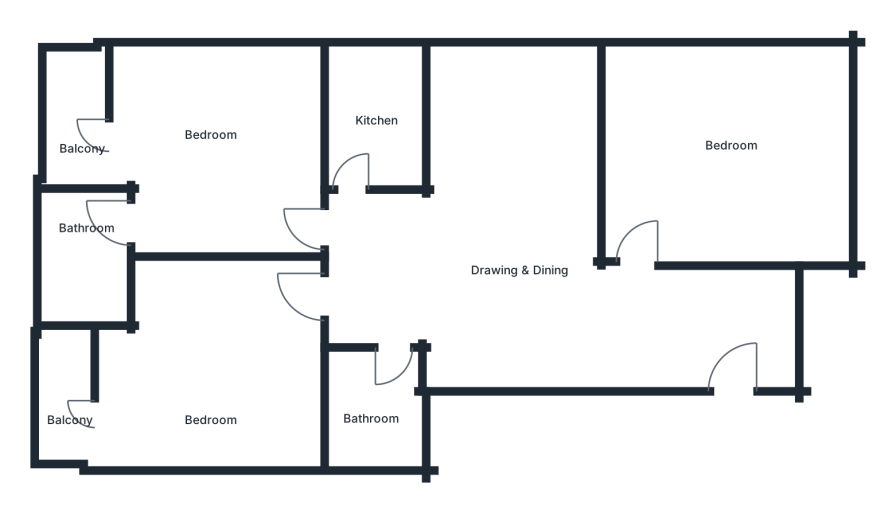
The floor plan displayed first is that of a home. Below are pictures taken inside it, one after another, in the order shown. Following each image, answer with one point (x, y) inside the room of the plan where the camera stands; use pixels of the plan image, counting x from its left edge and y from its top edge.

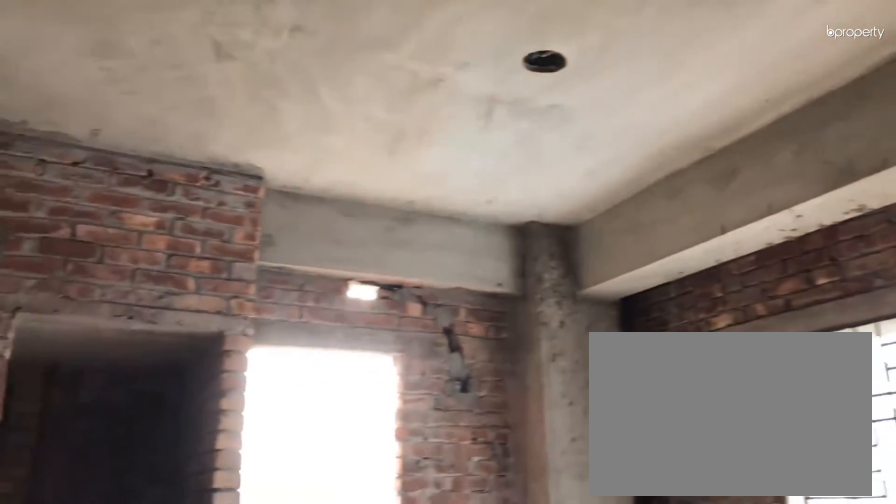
(195, 161)
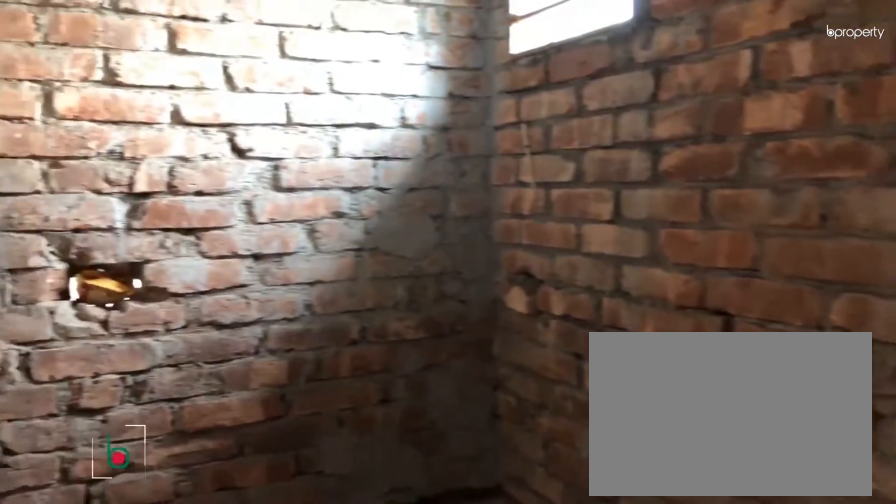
(84, 267)
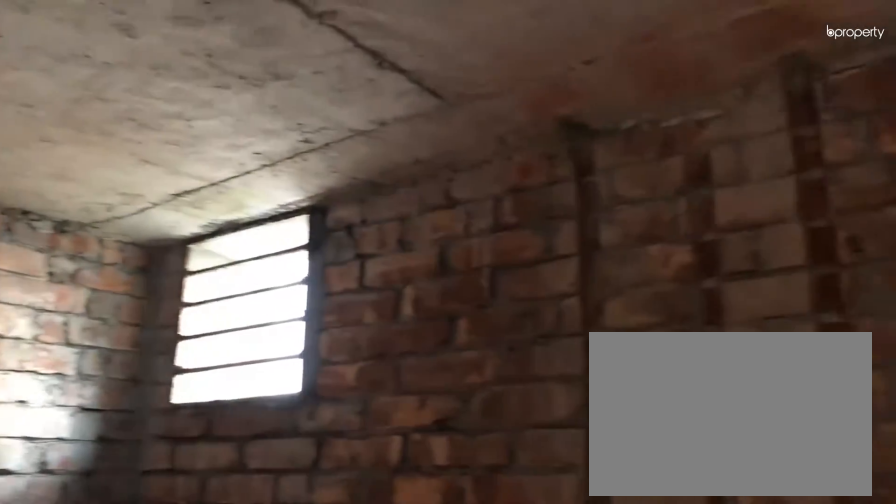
(84, 267)
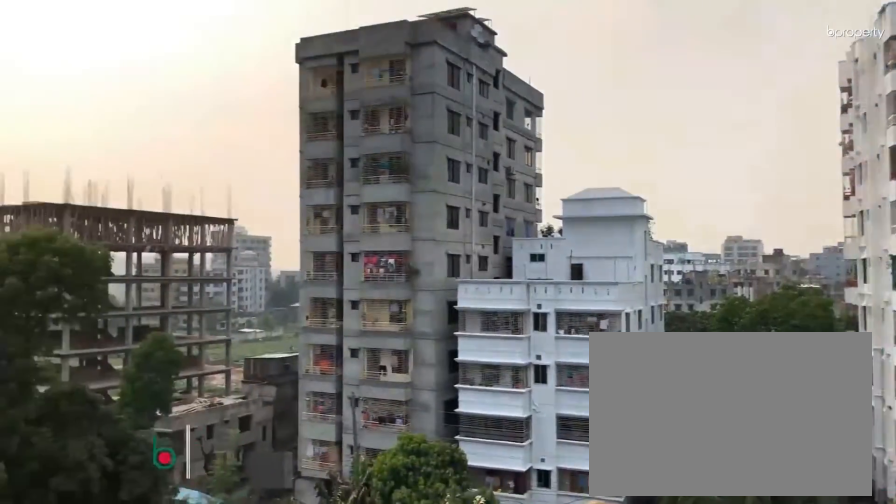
(71, 117)
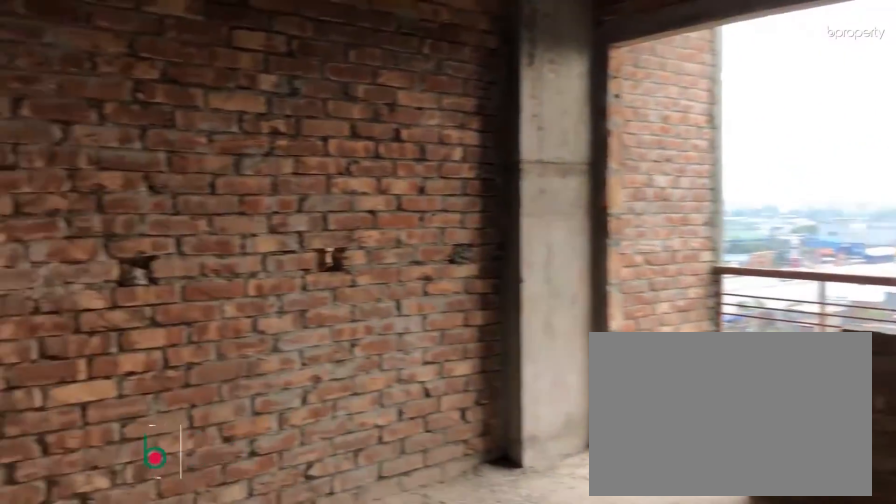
(213, 386)
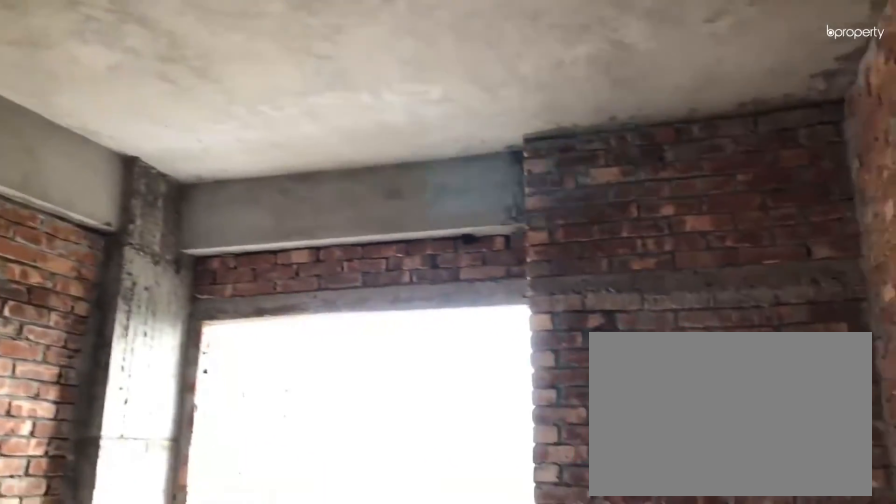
(204, 395)
